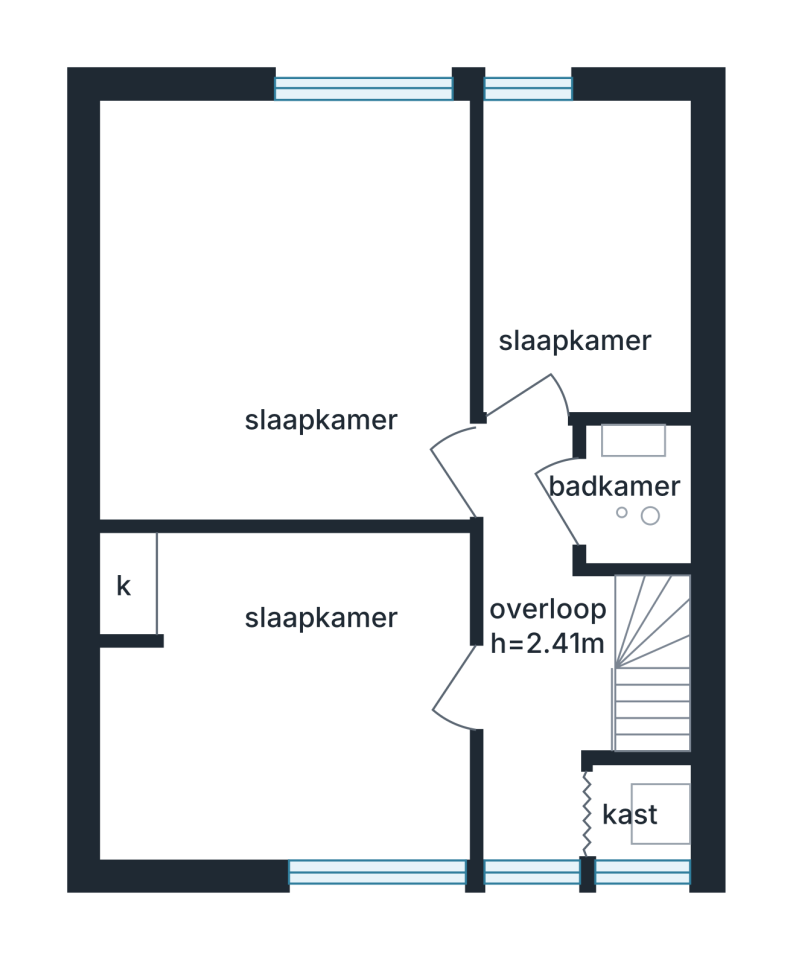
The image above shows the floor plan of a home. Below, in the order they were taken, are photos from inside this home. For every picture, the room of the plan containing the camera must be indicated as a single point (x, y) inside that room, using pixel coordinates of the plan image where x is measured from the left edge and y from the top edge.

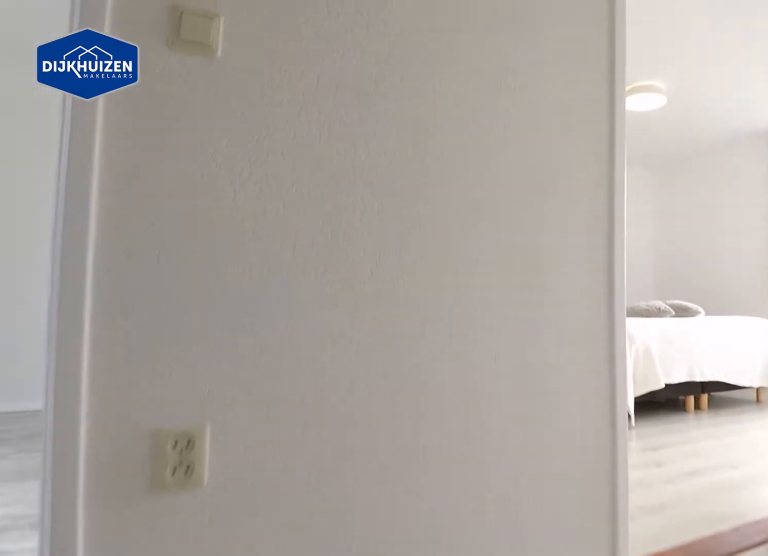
(536, 645)
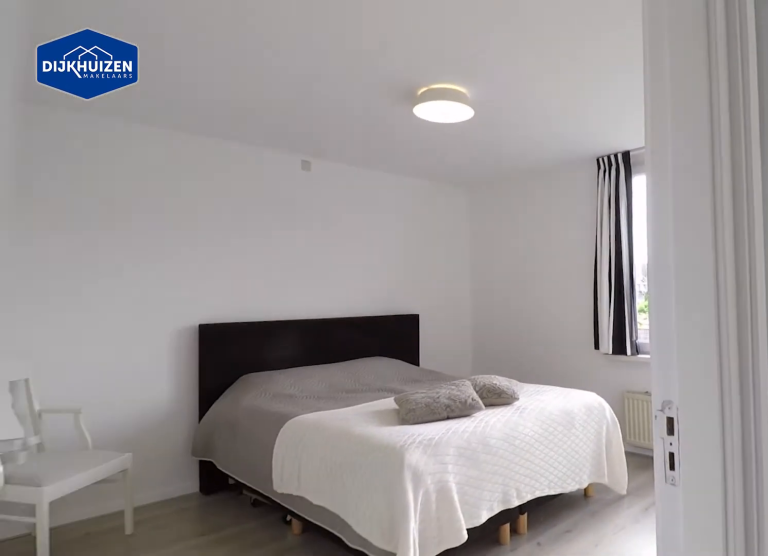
(536, 645)
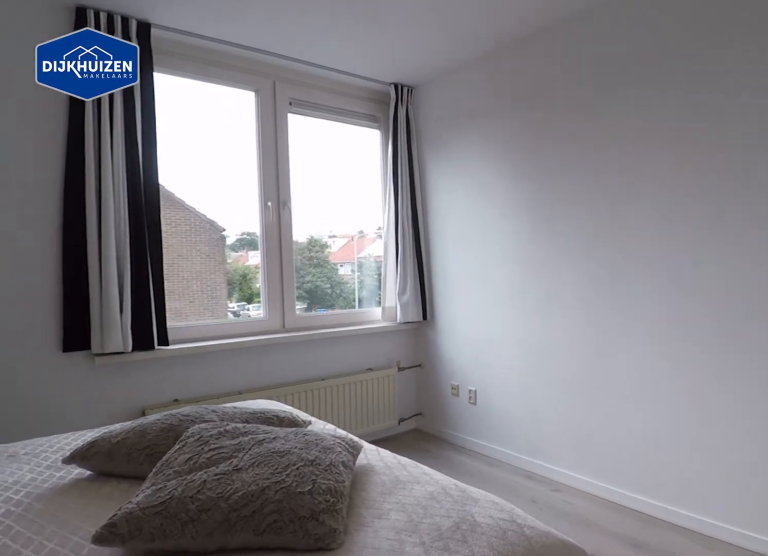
(341, 500)
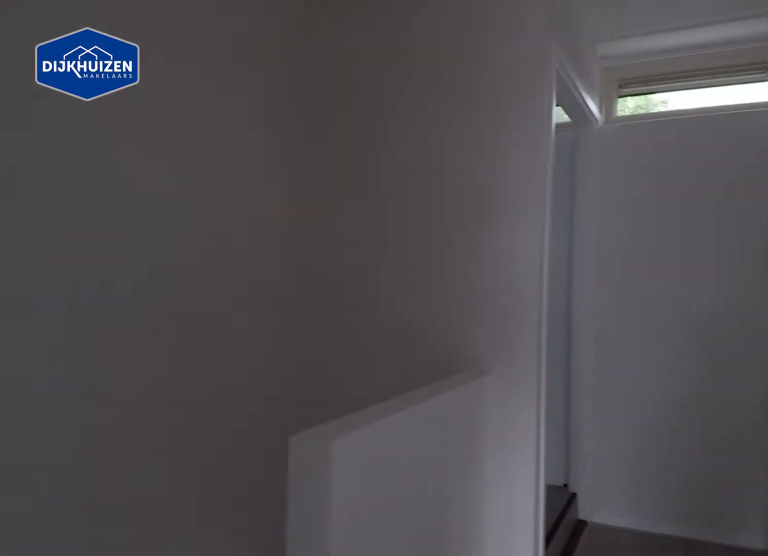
(537, 645)
